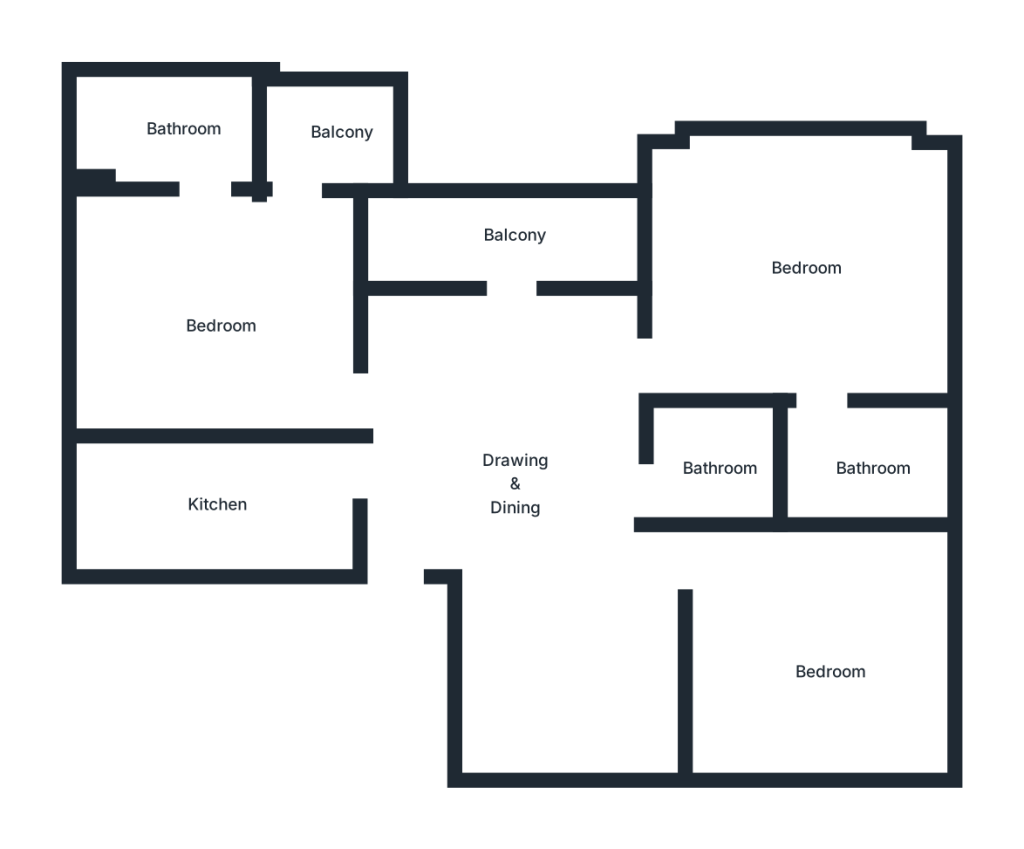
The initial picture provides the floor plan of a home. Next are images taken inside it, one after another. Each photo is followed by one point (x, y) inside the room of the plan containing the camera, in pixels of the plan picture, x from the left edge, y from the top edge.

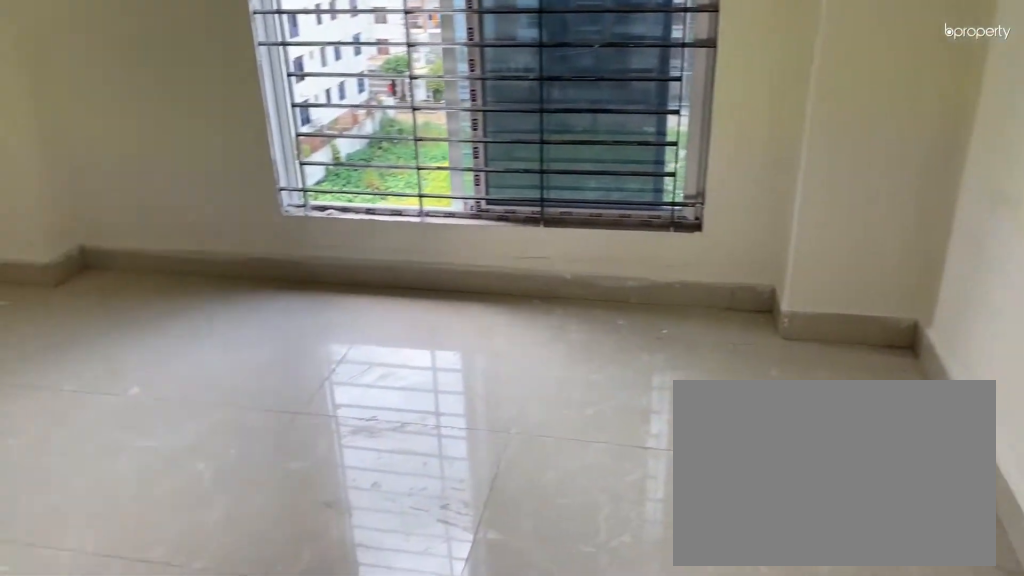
(799, 274)
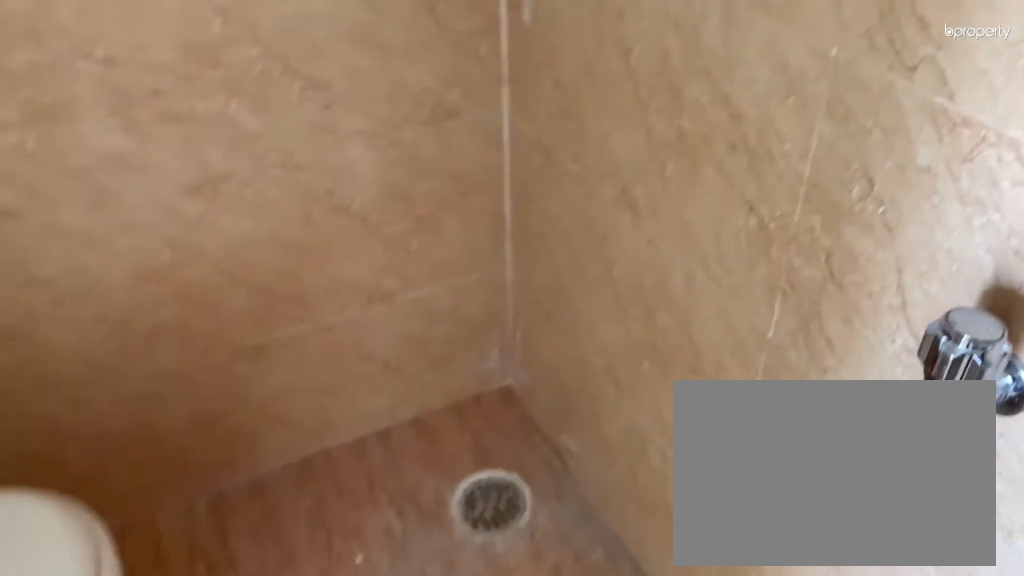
(872, 460)
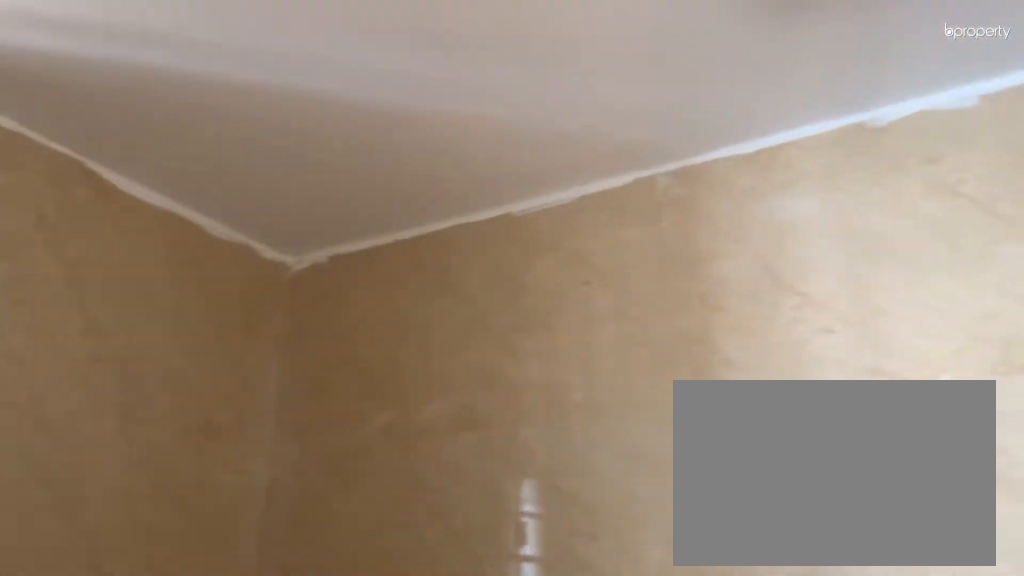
(872, 460)
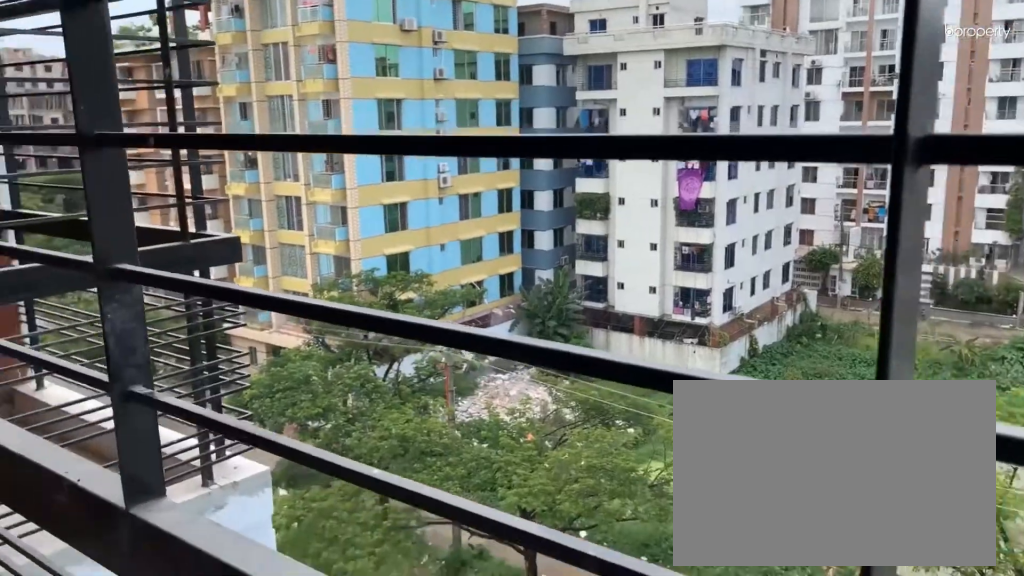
(514, 242)
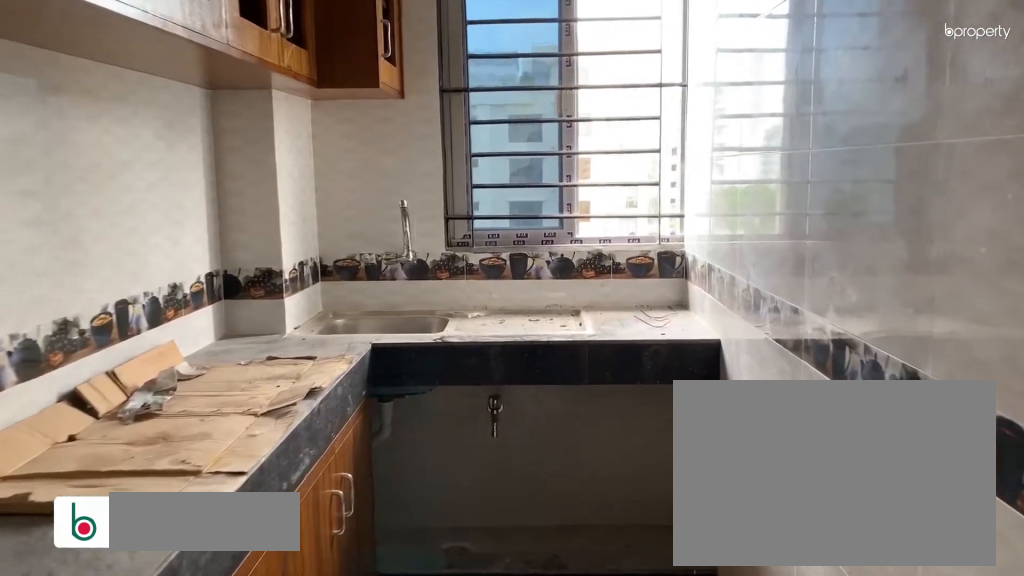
(217, 503)
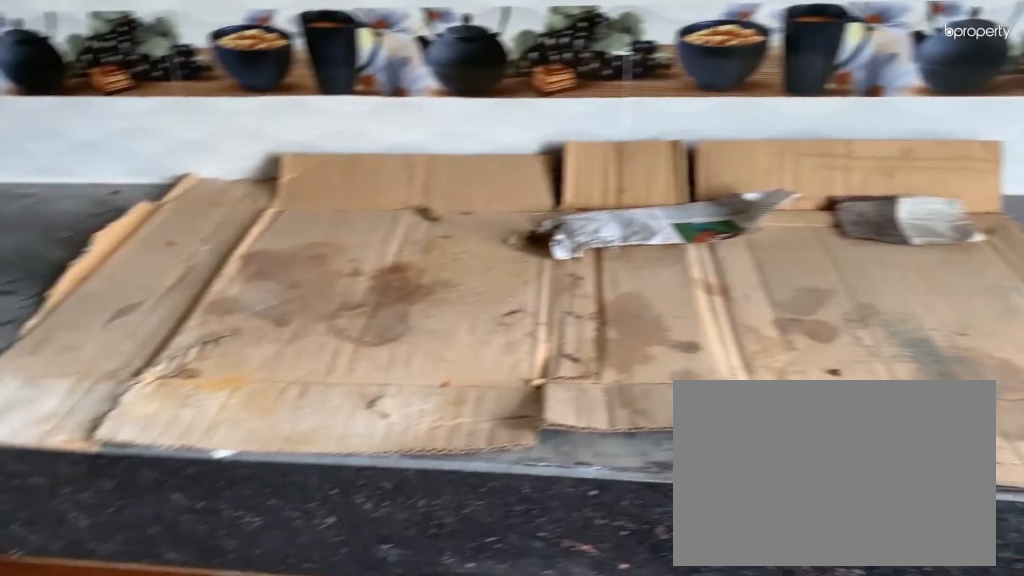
(217, 503)
